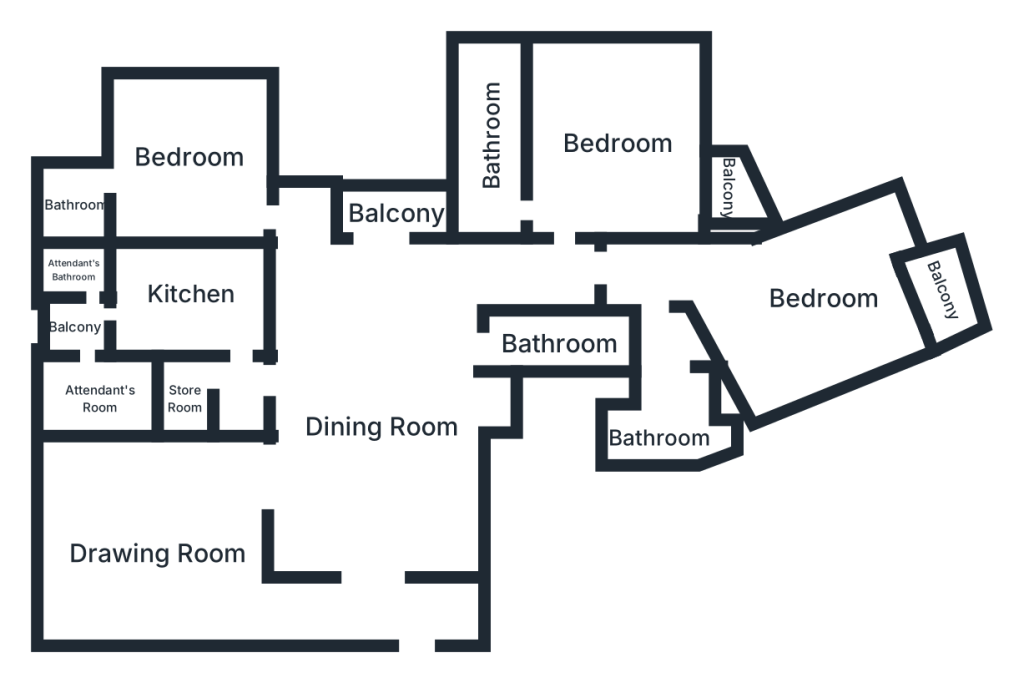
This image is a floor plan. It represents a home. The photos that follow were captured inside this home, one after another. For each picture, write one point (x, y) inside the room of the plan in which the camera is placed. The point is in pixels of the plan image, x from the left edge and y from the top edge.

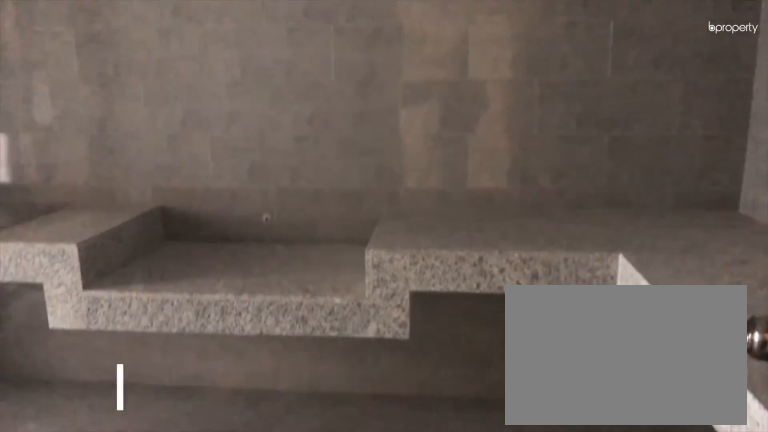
(190, 298)
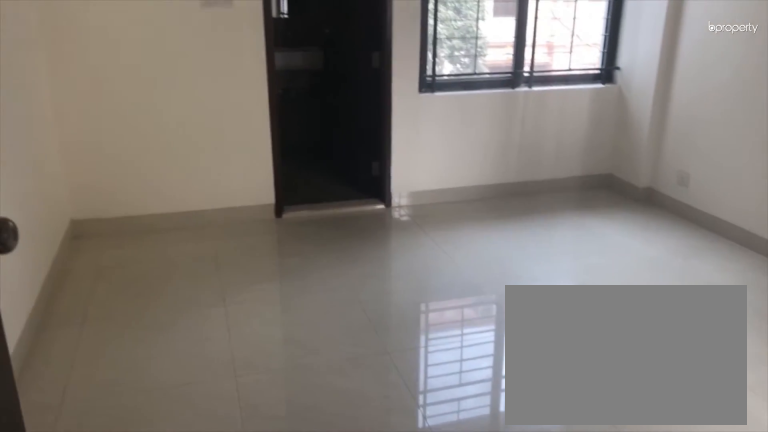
(187, 160)
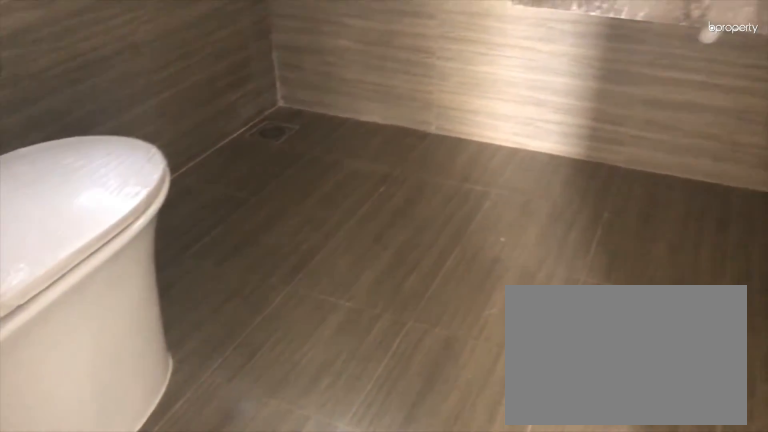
(82, 205)
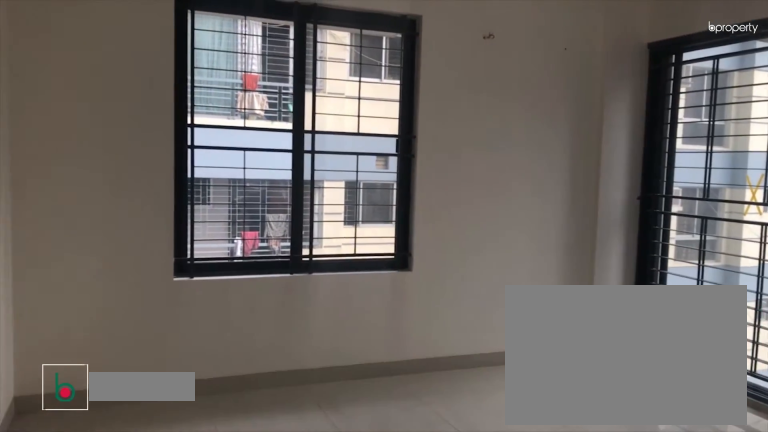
(618, 148)
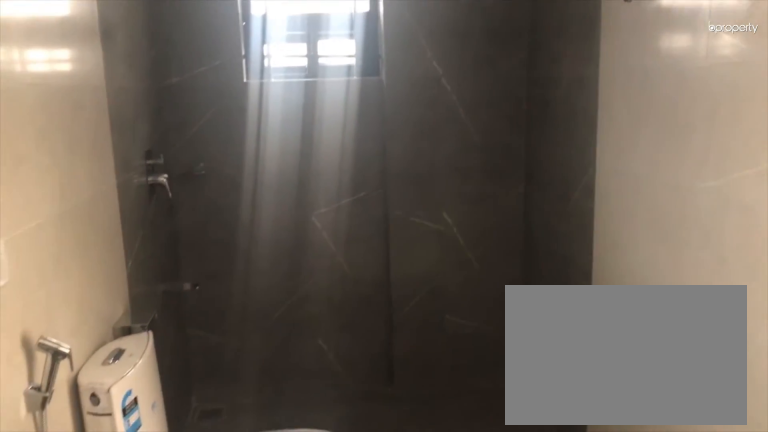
(493, 132)
